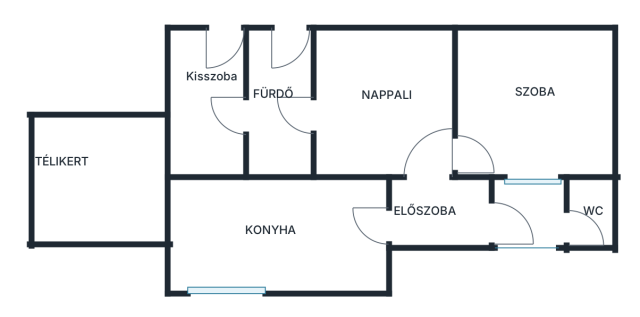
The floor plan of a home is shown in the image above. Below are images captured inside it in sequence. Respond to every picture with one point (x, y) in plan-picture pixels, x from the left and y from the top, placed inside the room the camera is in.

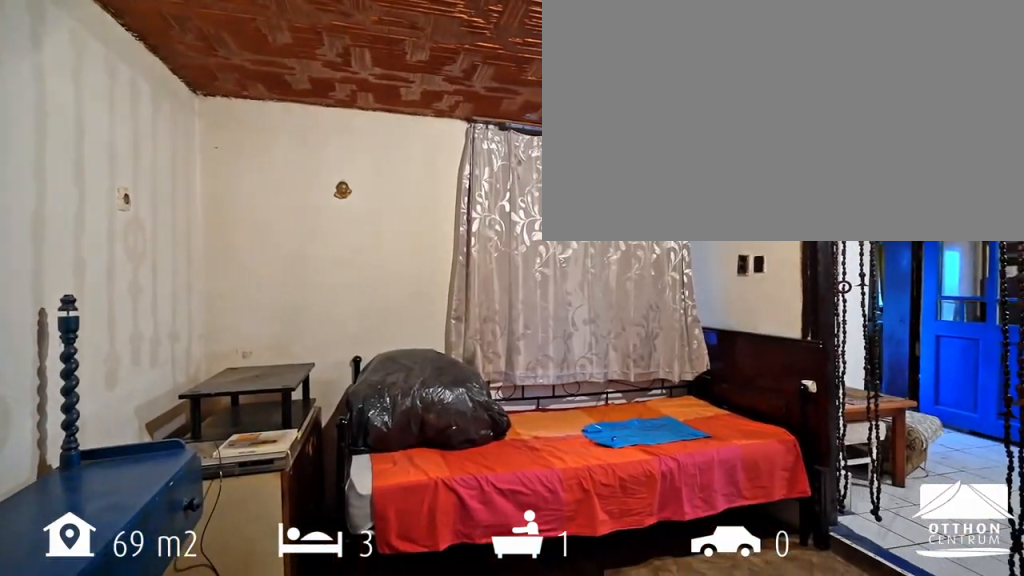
(538, 105)
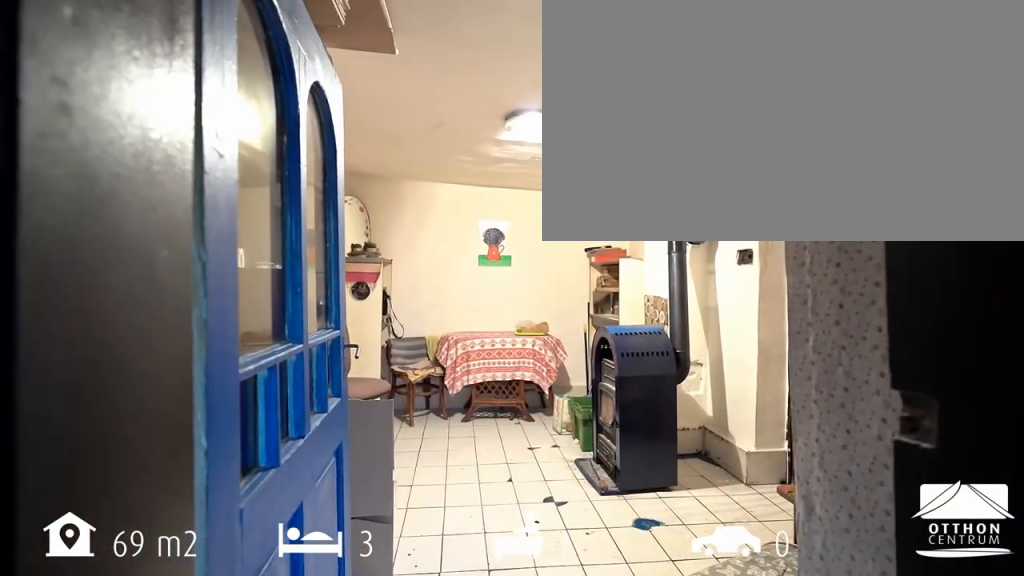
(431, 181)
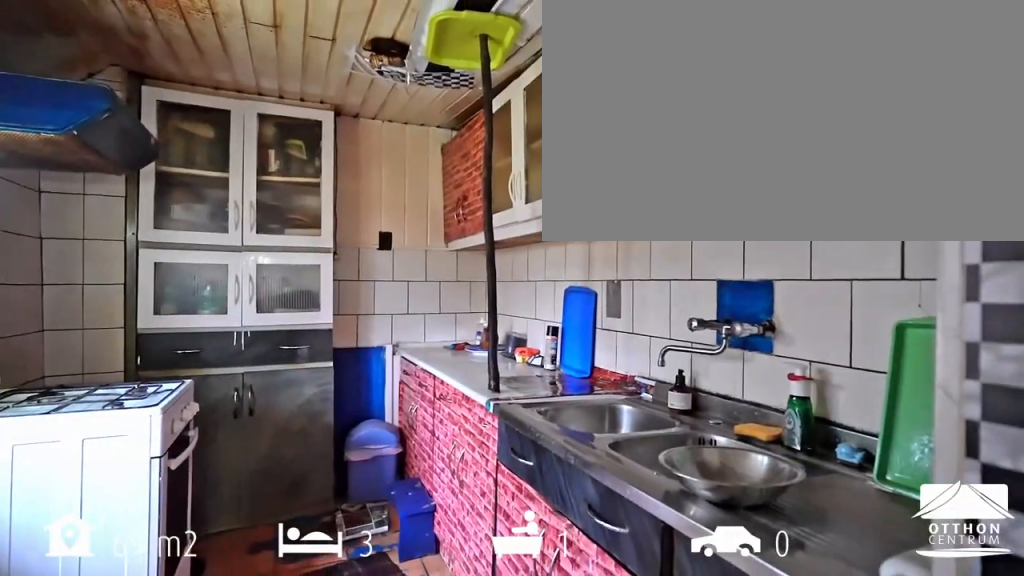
(280, 239)
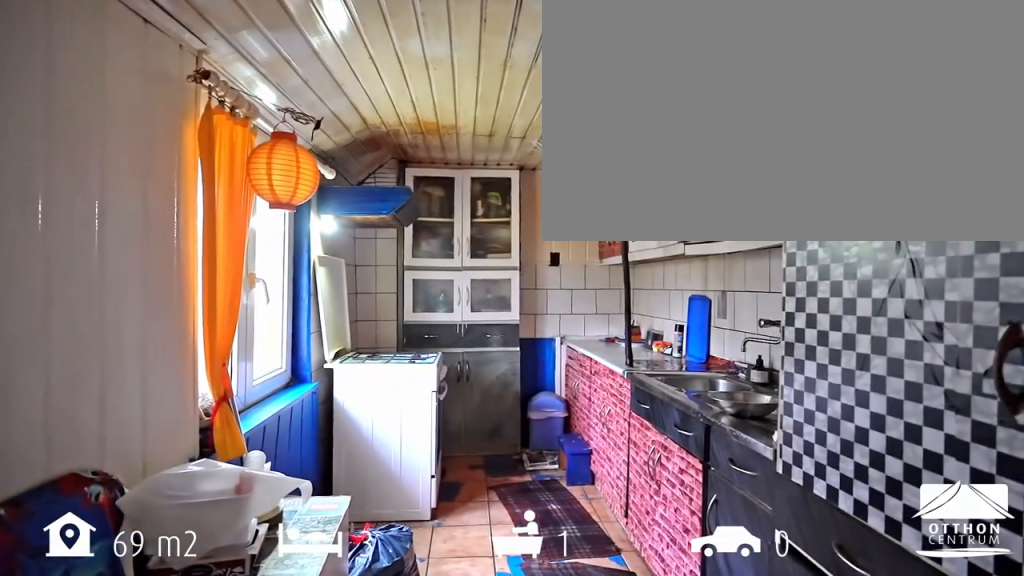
(280, 239)
